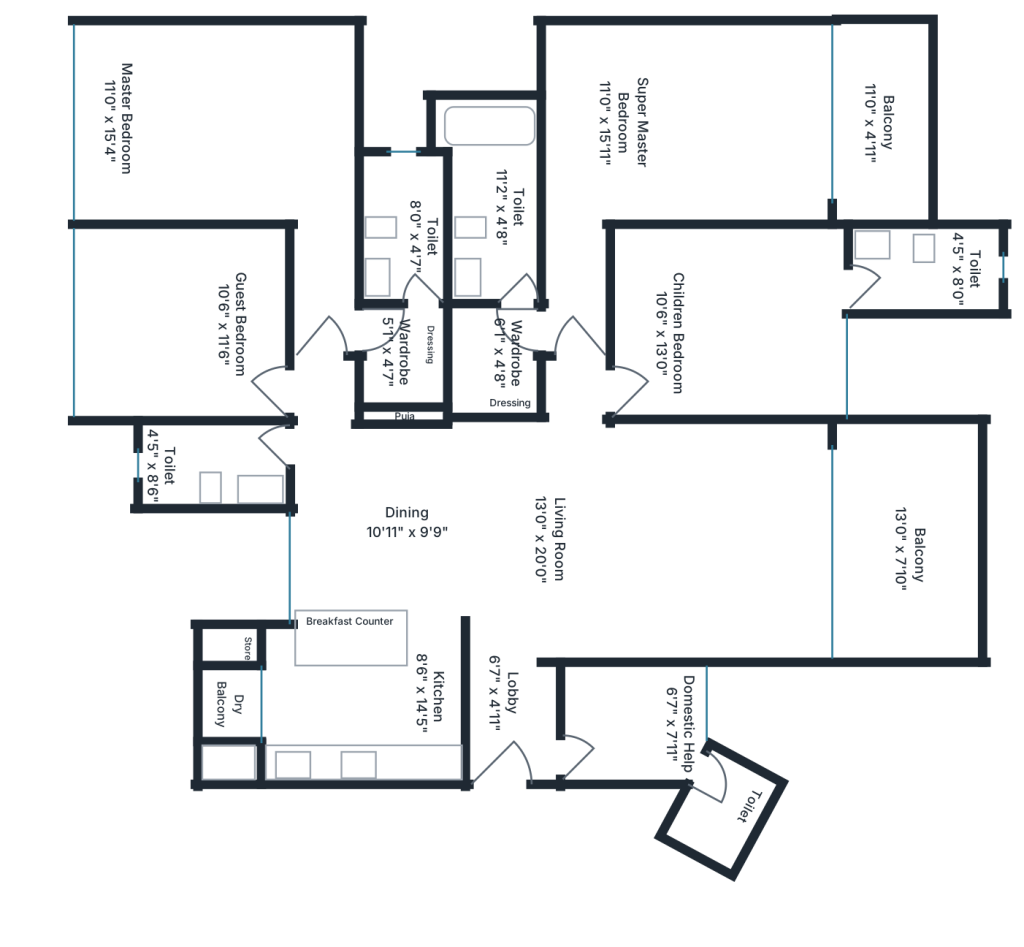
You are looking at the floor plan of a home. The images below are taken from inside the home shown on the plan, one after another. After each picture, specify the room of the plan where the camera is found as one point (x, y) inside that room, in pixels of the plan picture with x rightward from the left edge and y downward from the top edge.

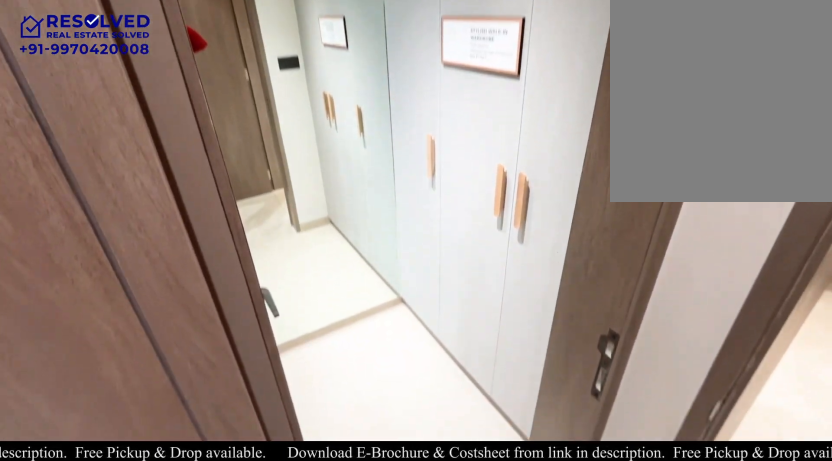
(403, 357)
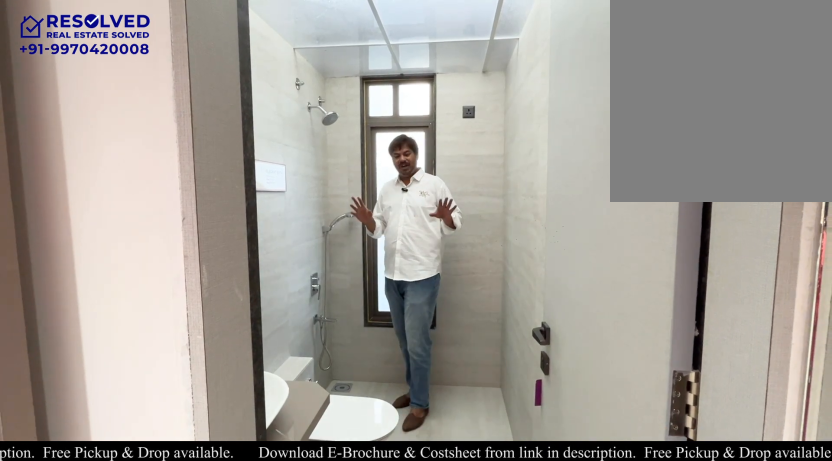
(403, 230)
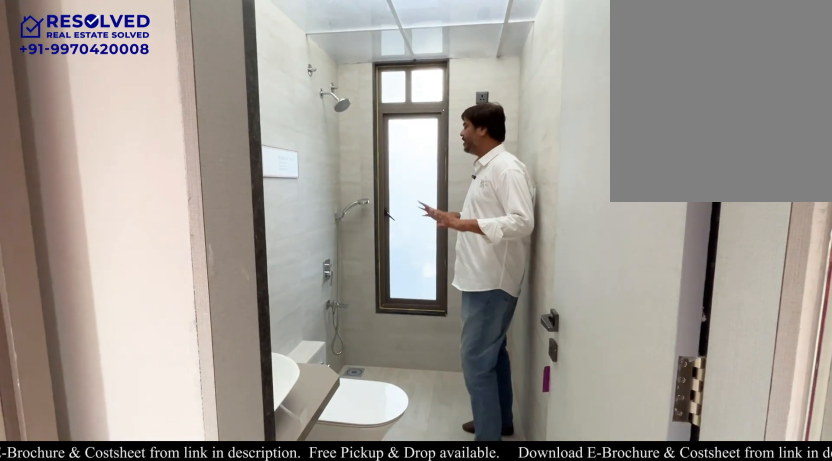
(403, 230)
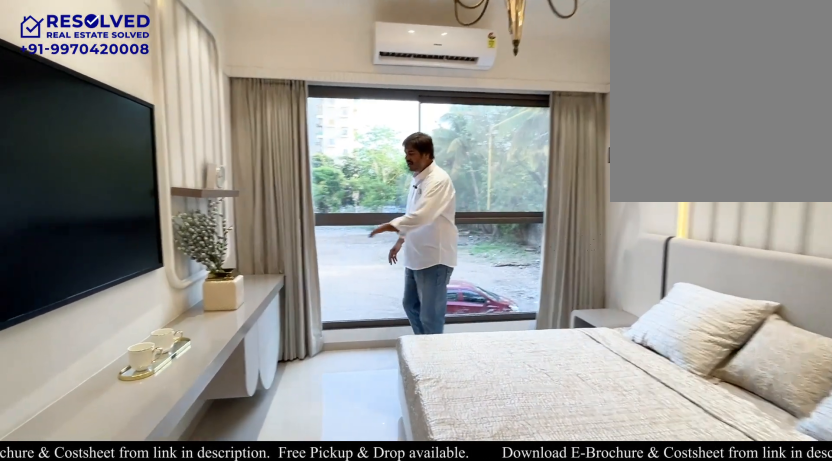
(233, 143)
